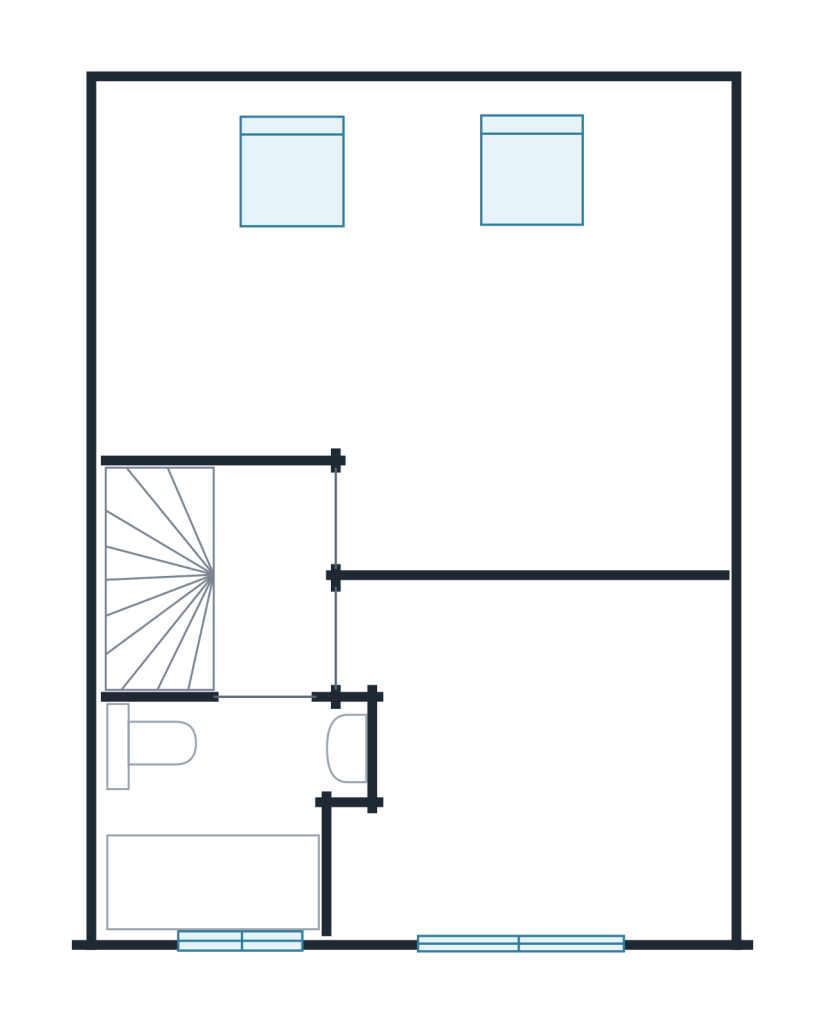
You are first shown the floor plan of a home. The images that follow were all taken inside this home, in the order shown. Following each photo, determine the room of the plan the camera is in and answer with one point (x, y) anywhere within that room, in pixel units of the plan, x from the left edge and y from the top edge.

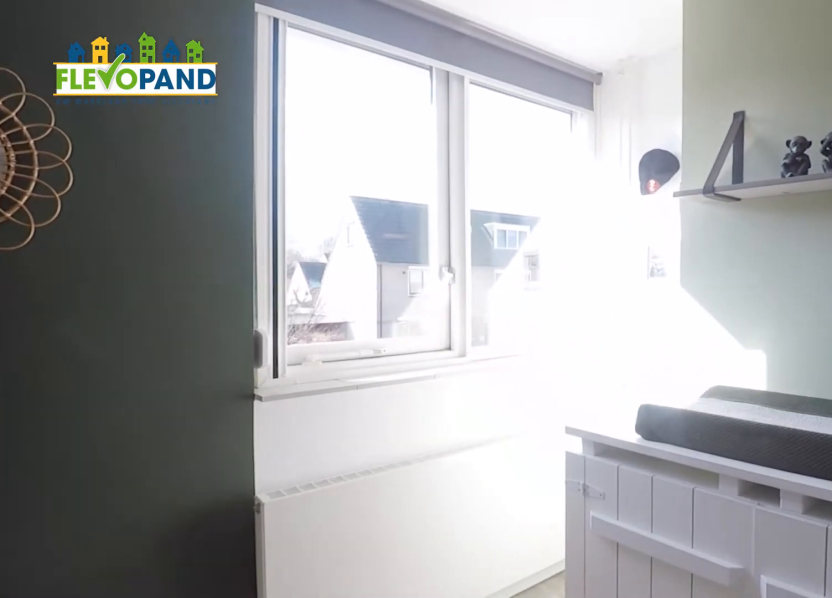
(535, 758)
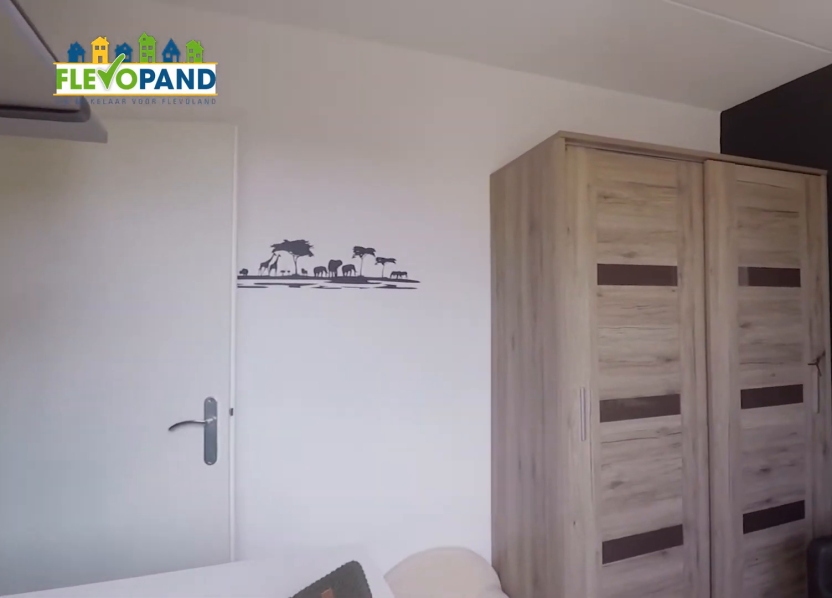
(535, 758)
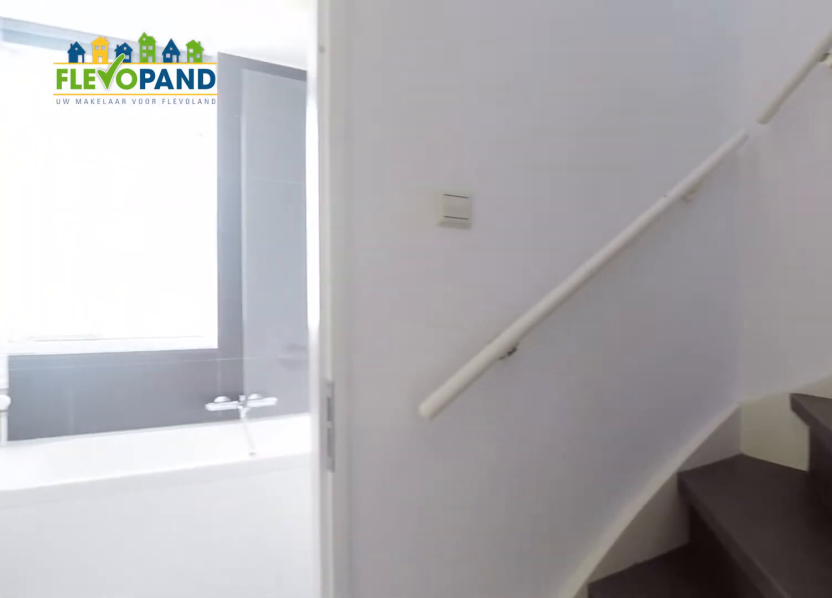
(270, 578)
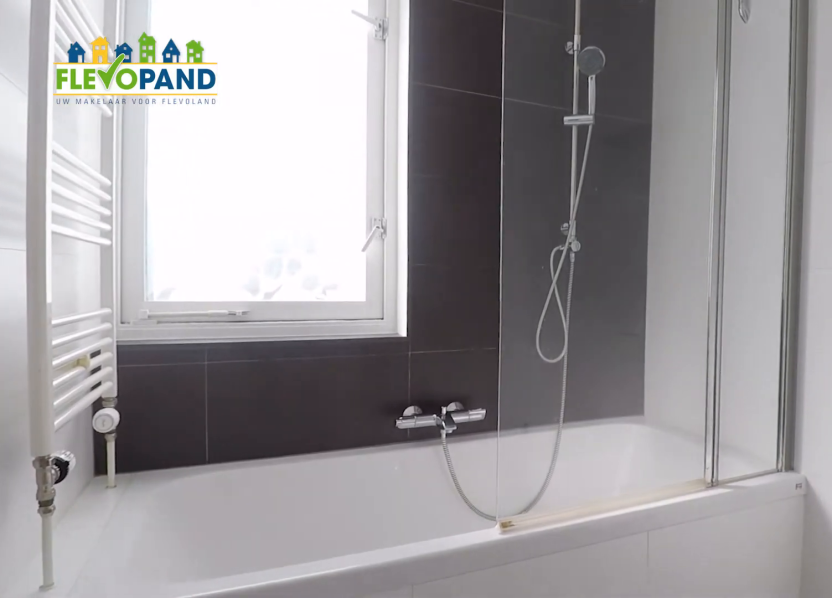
(213, 880)
